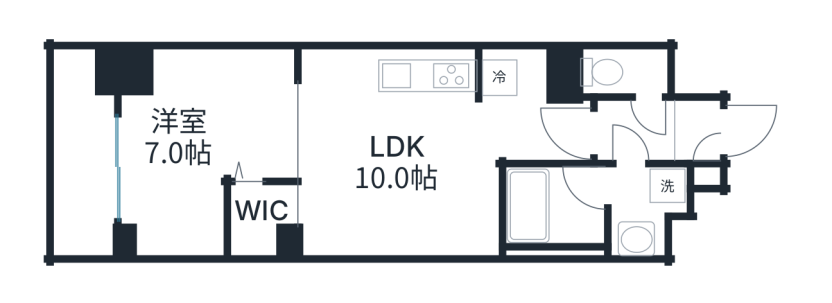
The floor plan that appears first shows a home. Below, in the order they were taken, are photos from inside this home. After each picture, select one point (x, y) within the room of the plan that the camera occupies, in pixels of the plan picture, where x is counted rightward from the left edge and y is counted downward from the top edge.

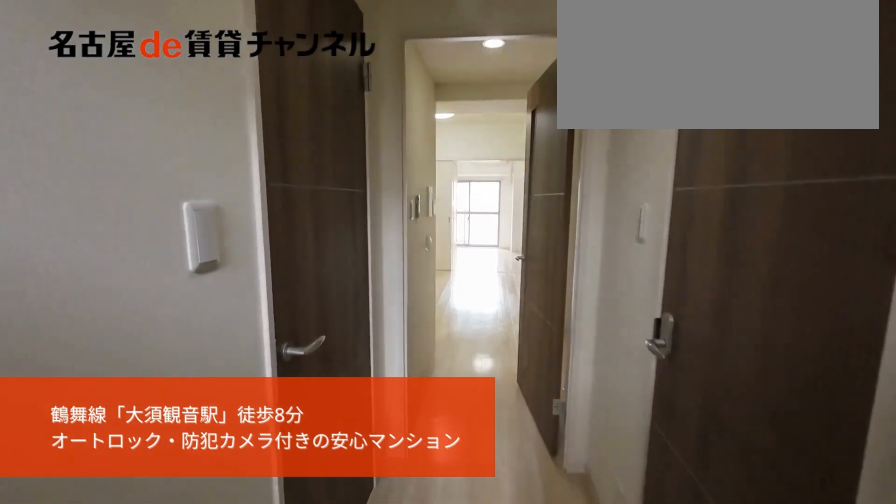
(698, 139)
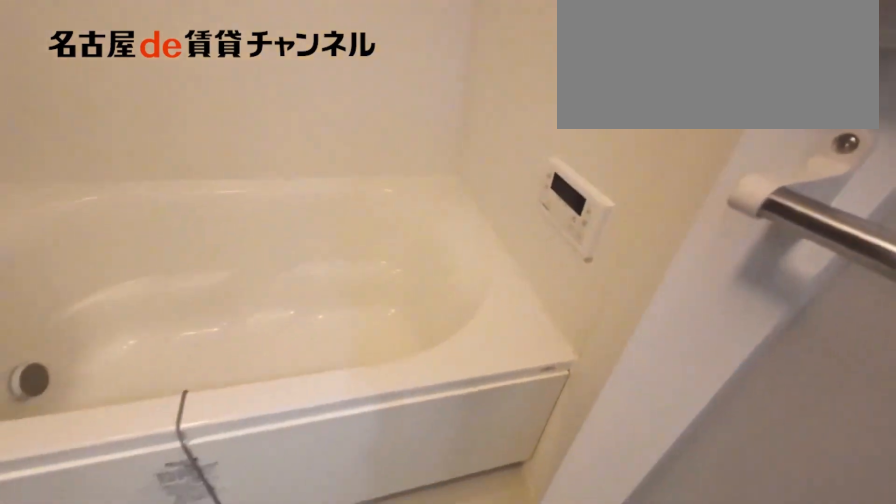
(591, 209)
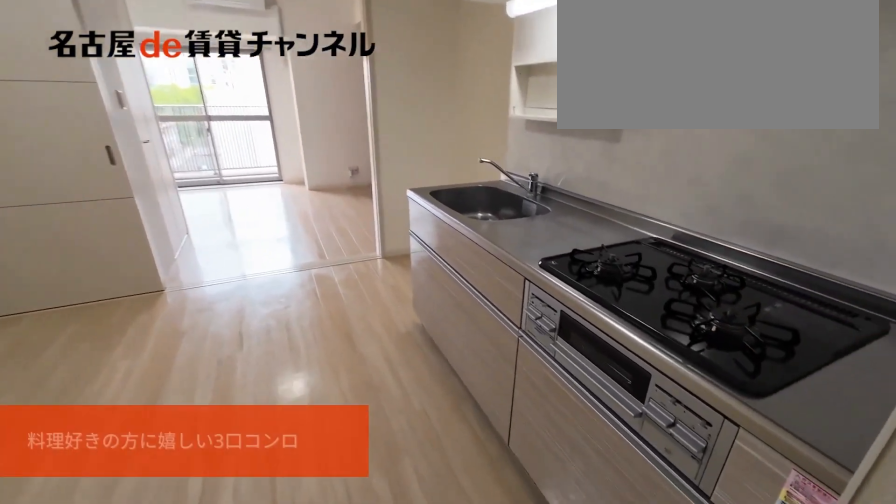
(399, 151)
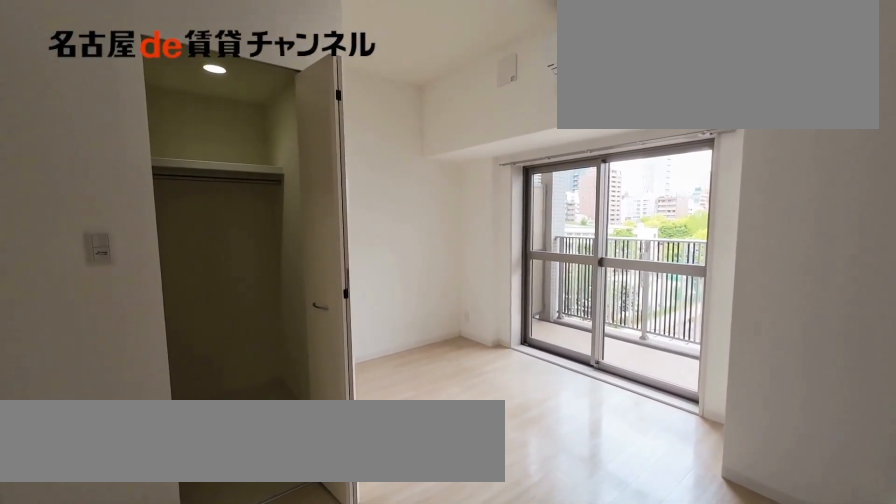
(206, 151)
